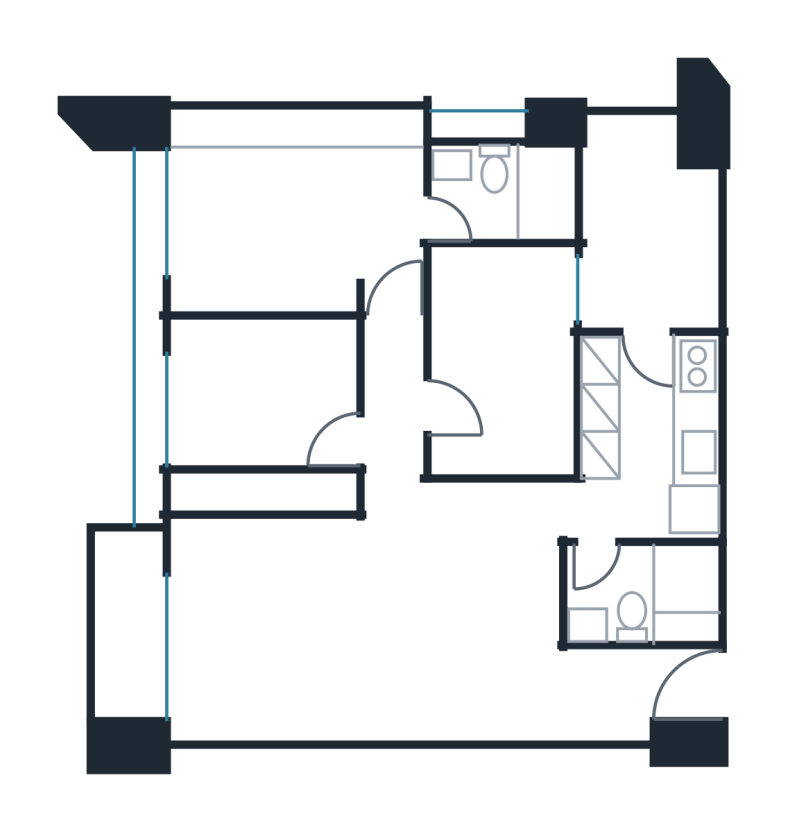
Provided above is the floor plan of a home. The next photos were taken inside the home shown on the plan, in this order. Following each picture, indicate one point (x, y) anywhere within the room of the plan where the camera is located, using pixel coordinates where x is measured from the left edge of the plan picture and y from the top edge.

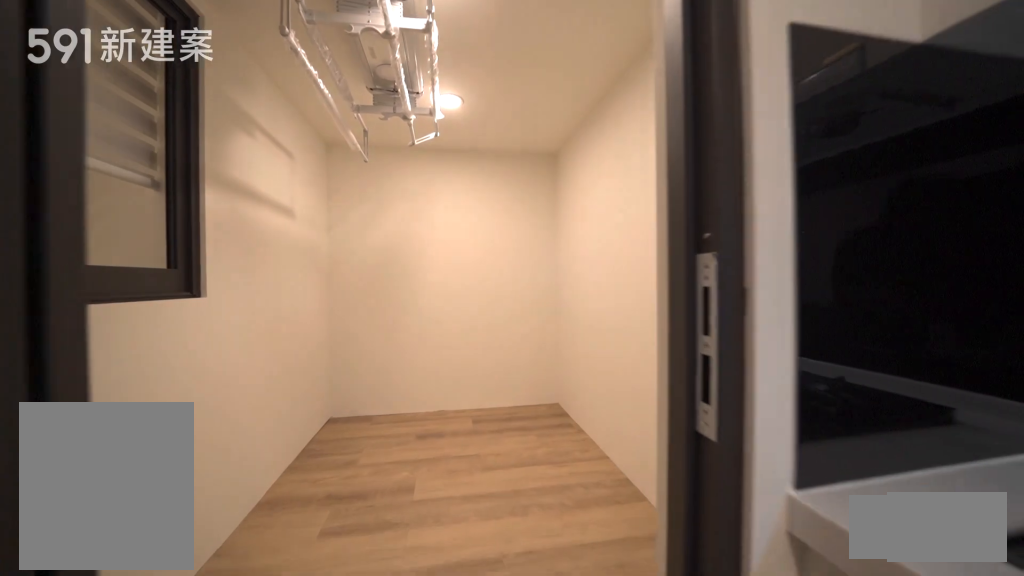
(650, 233)
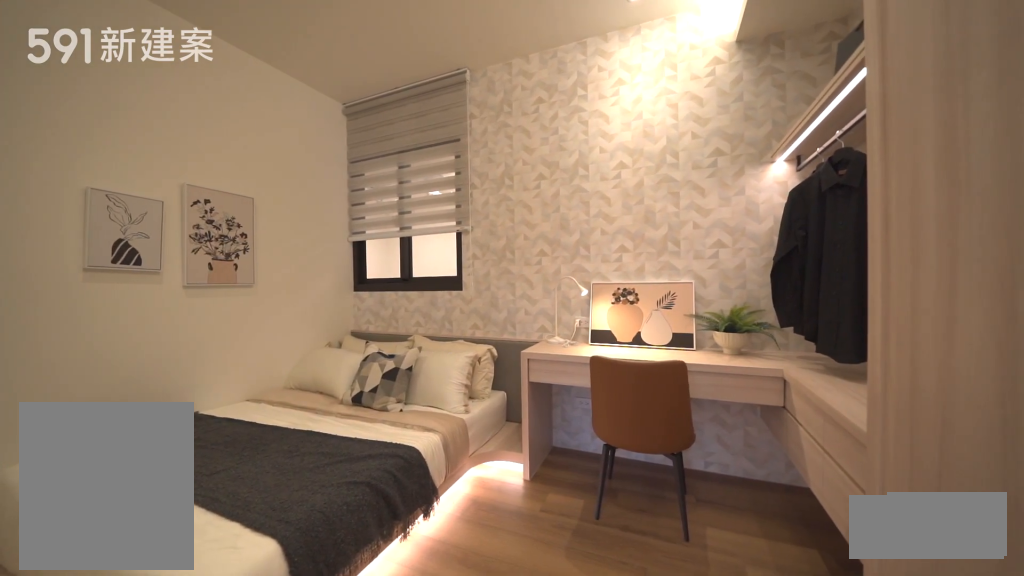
(500, 358)
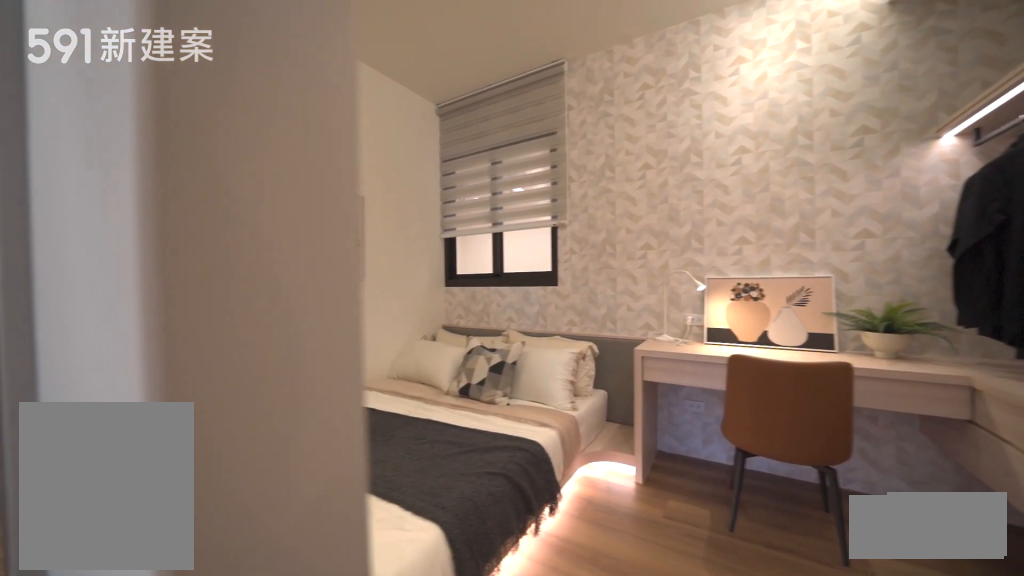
(500, 358)
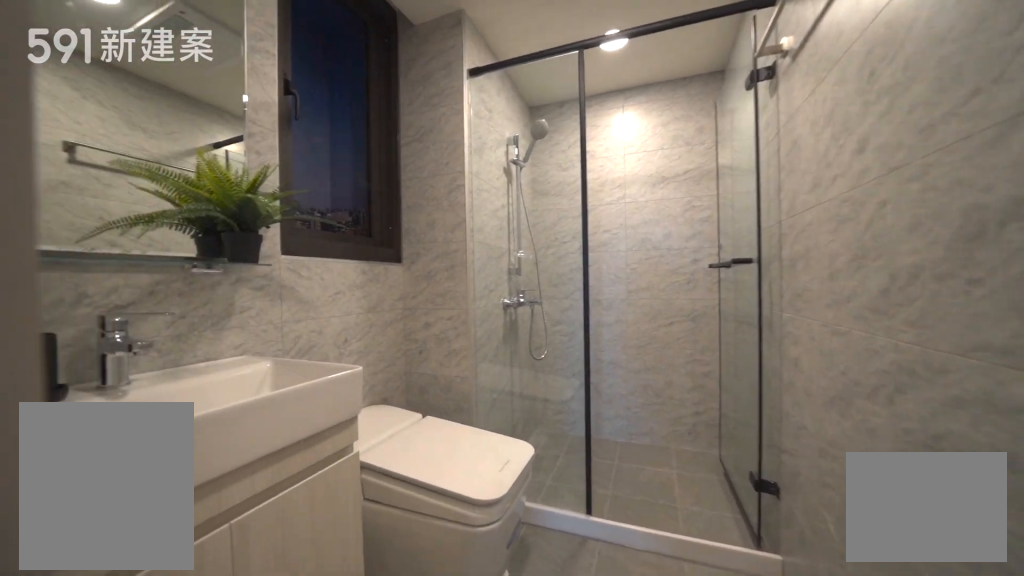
(502, 193)
